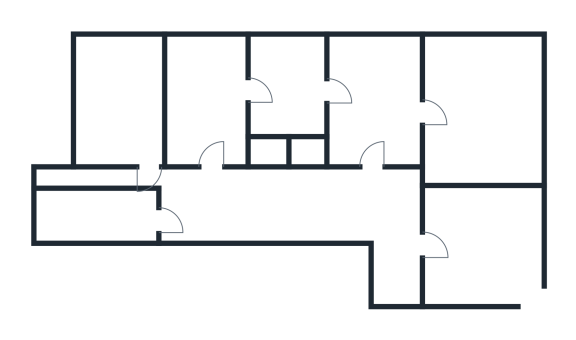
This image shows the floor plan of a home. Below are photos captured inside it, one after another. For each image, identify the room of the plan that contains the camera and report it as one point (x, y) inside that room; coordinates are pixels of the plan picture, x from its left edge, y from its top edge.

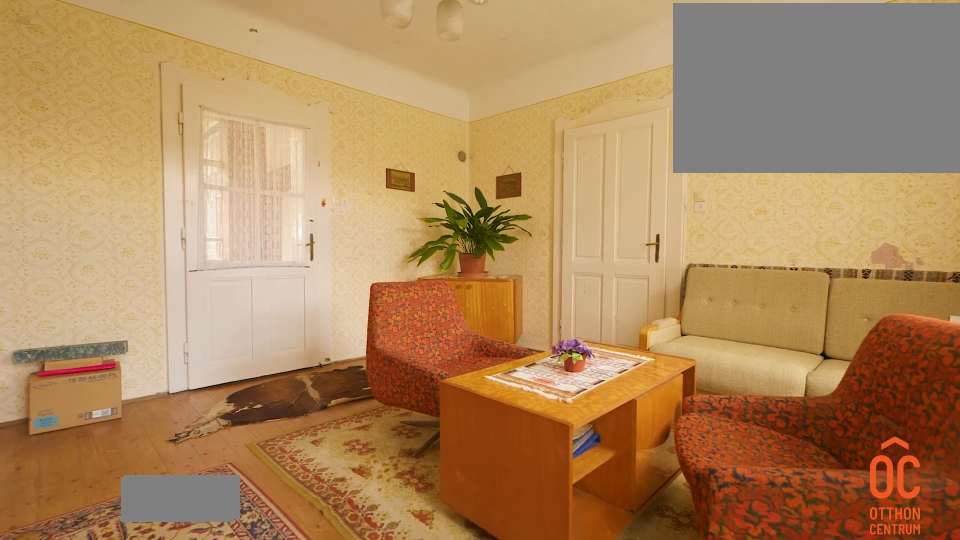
(474, 237)
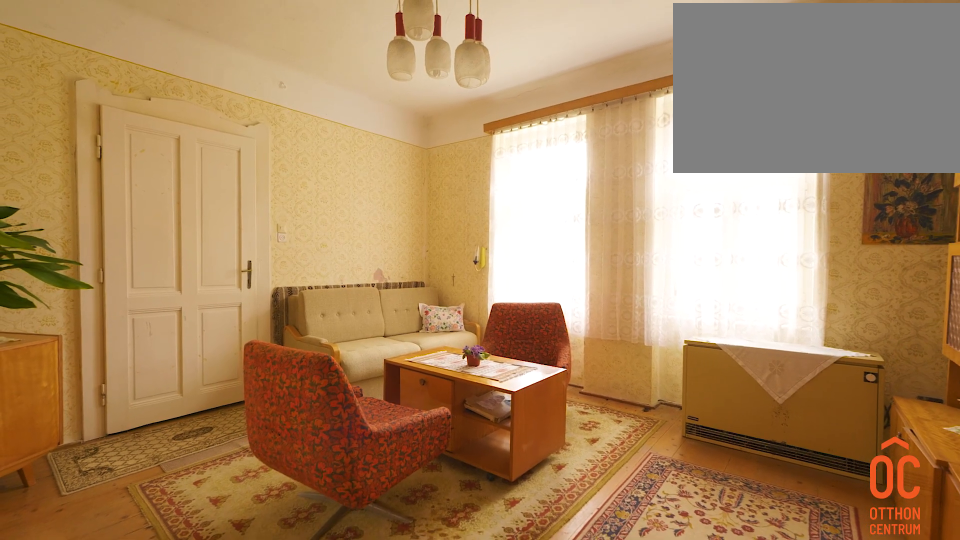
(475, 237)
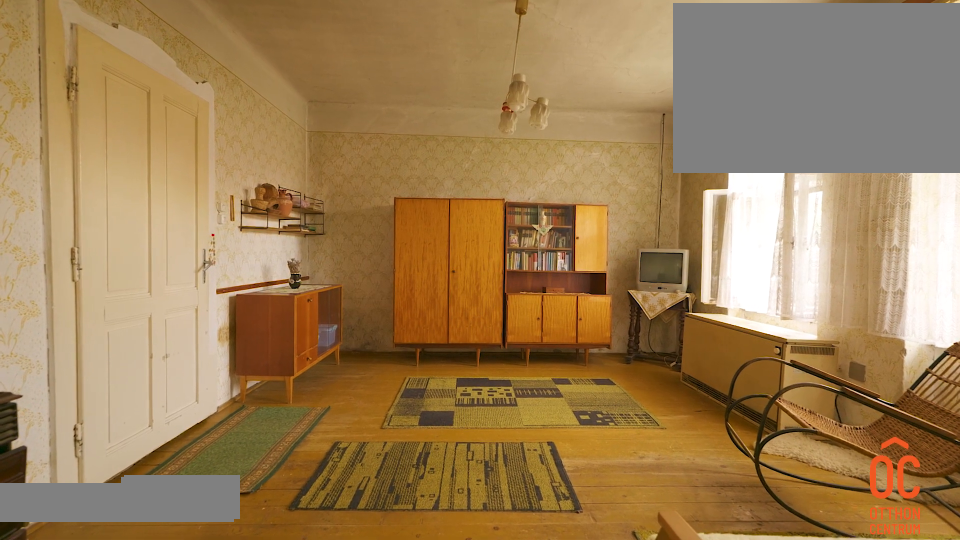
(476, 99)
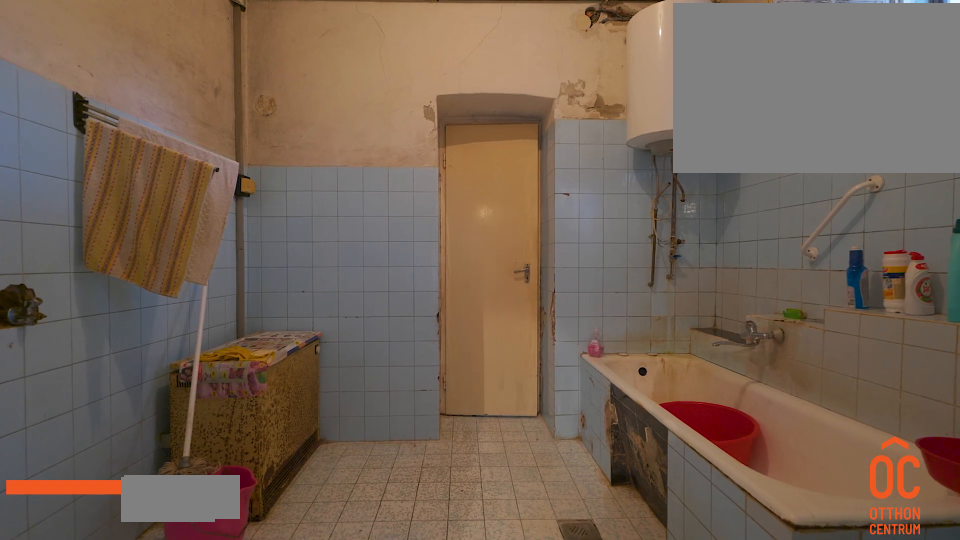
(293, 99)
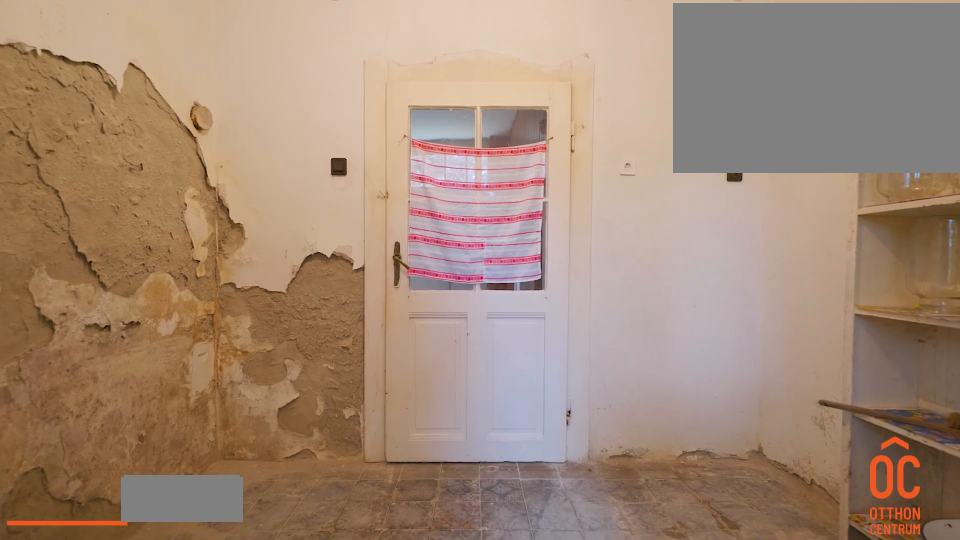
(203, 99)
